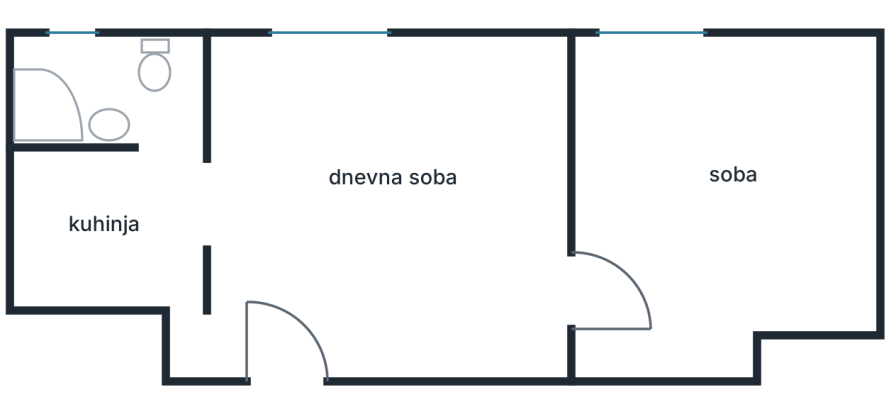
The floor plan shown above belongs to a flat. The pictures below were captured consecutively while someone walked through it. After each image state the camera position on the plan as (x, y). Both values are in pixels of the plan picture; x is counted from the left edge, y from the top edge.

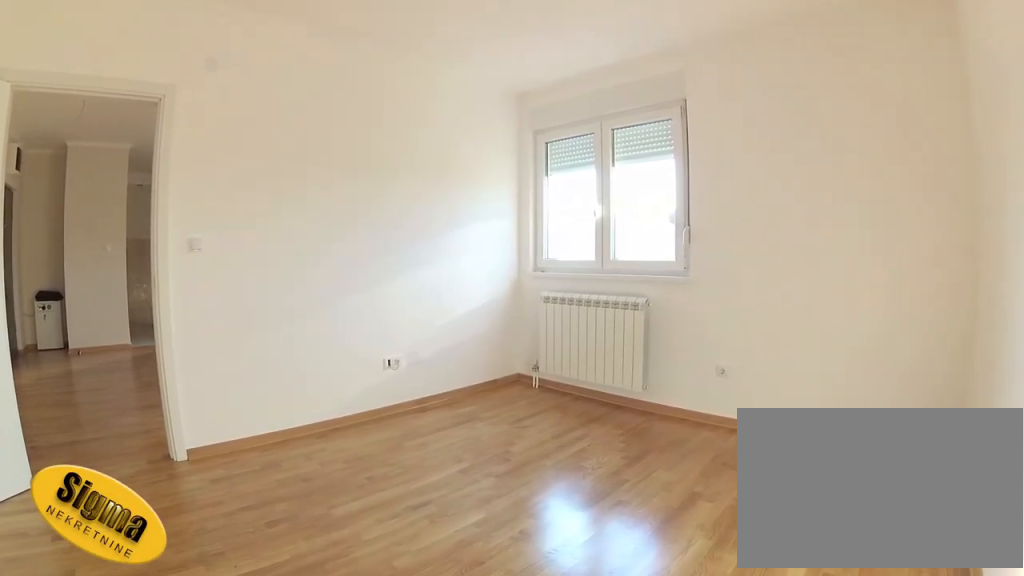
(836, 296)
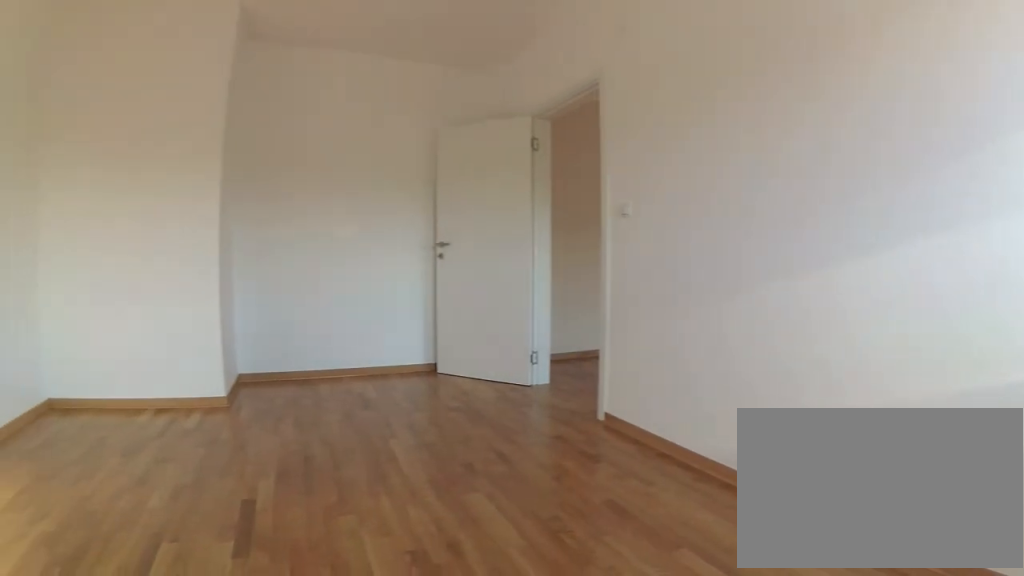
(749, 79)
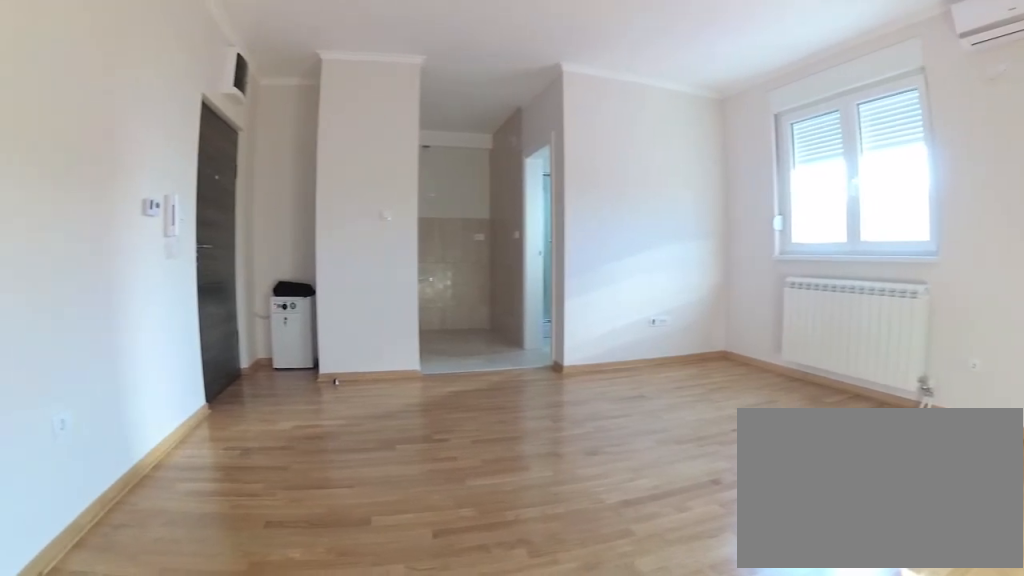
(578, 288)
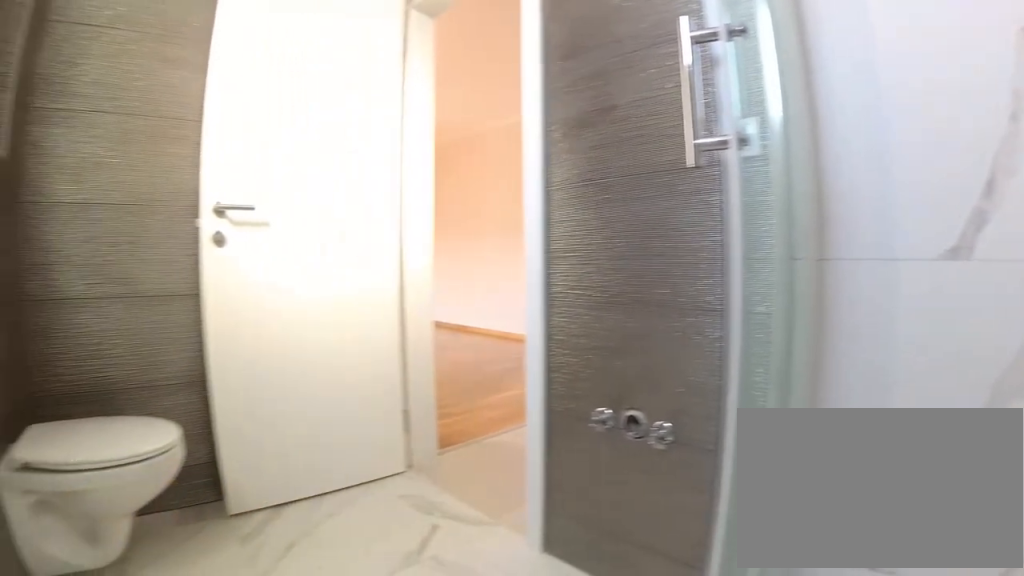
(47, 56)
